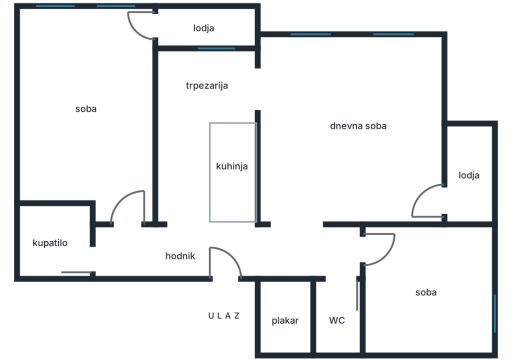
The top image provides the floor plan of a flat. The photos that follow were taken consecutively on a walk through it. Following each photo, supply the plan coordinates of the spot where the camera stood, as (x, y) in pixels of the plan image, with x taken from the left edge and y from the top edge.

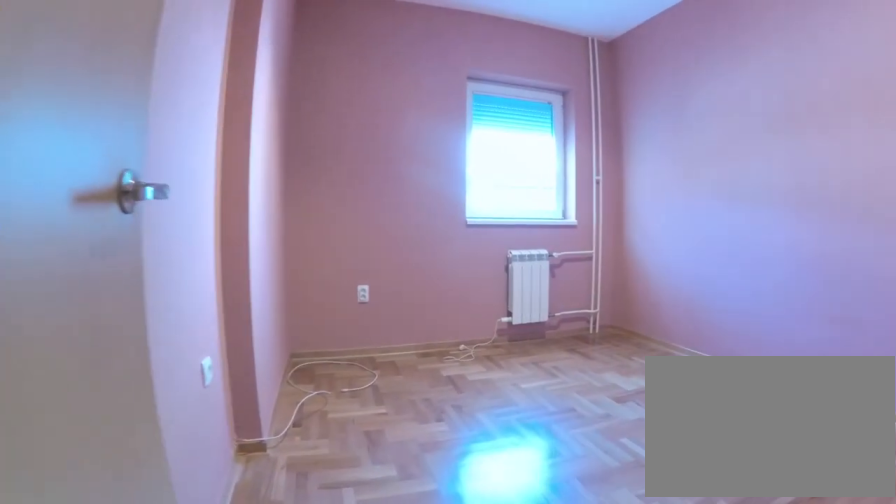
(340, 249)
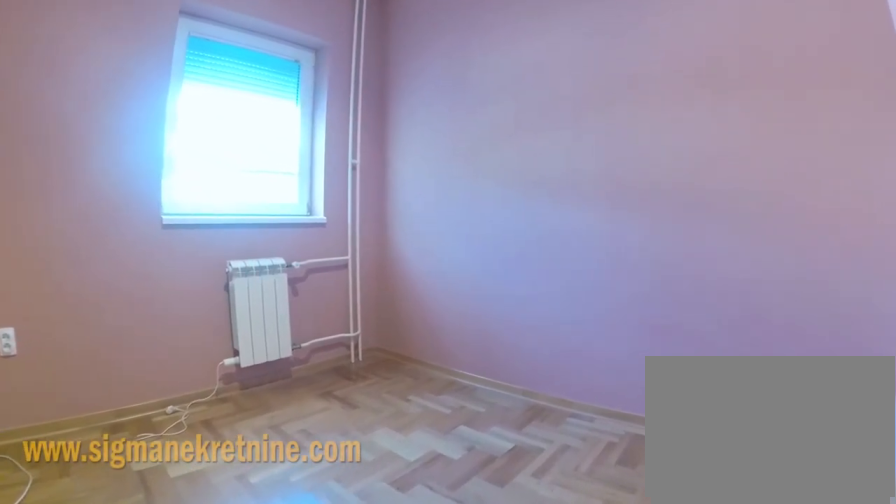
(390, 284)
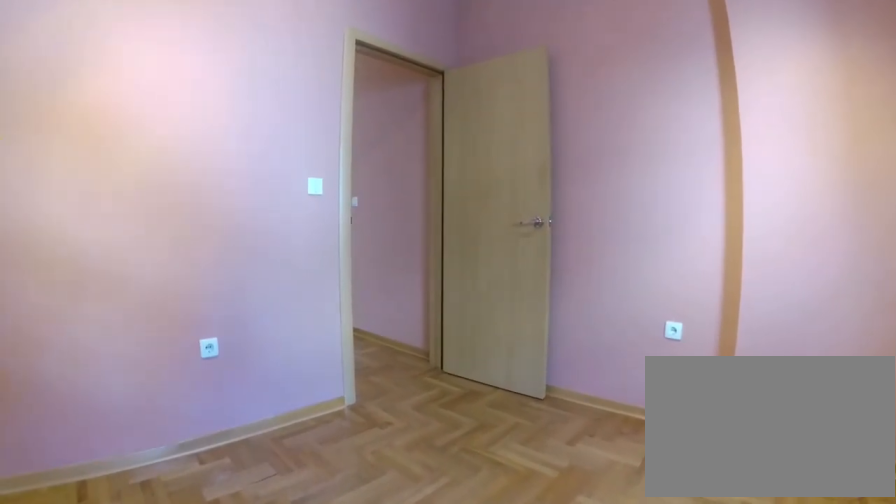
(449, 311)
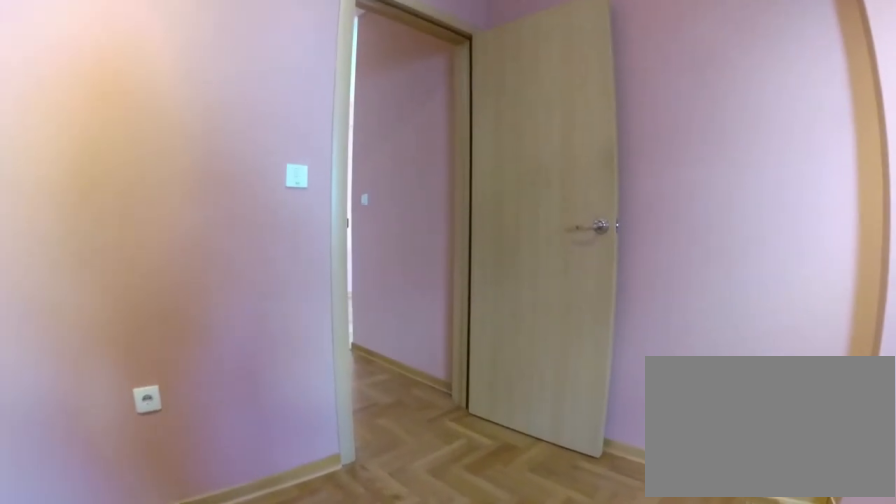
(426, 295)
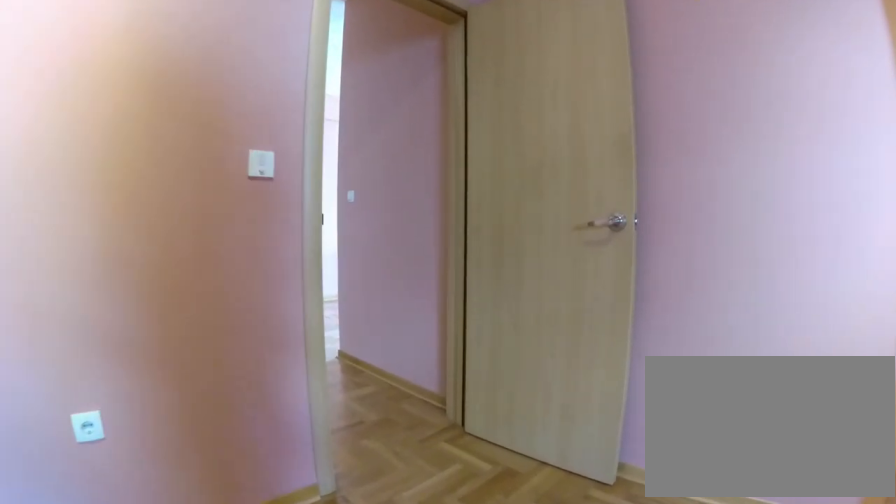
(414, 286)
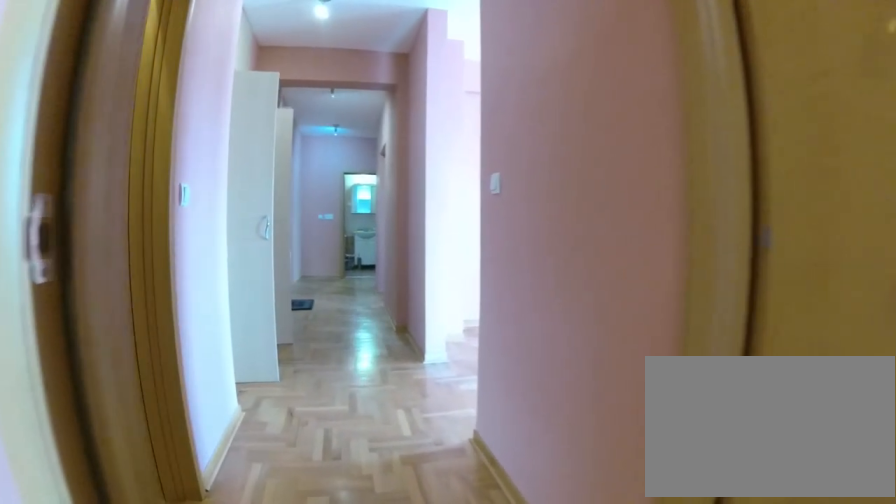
(387, 257)
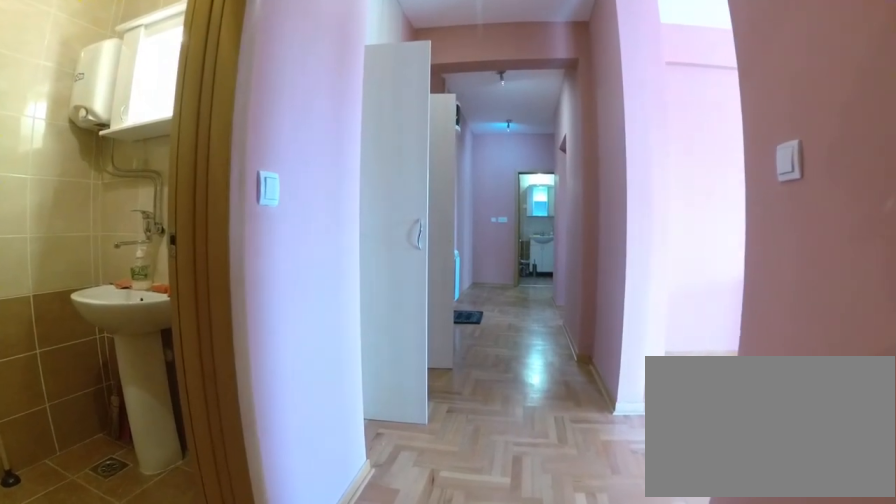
(343, 250)
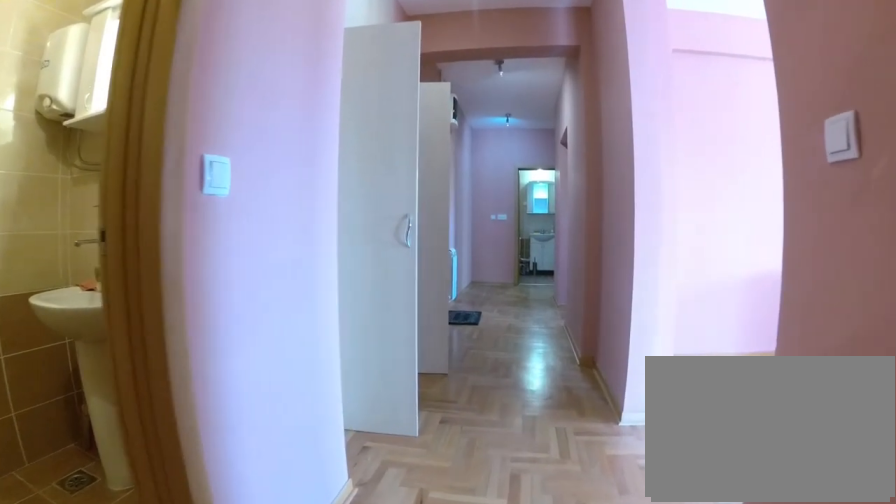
(339, 250)
